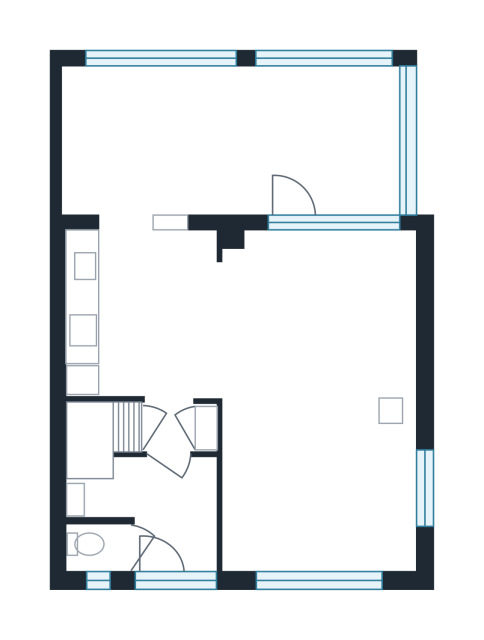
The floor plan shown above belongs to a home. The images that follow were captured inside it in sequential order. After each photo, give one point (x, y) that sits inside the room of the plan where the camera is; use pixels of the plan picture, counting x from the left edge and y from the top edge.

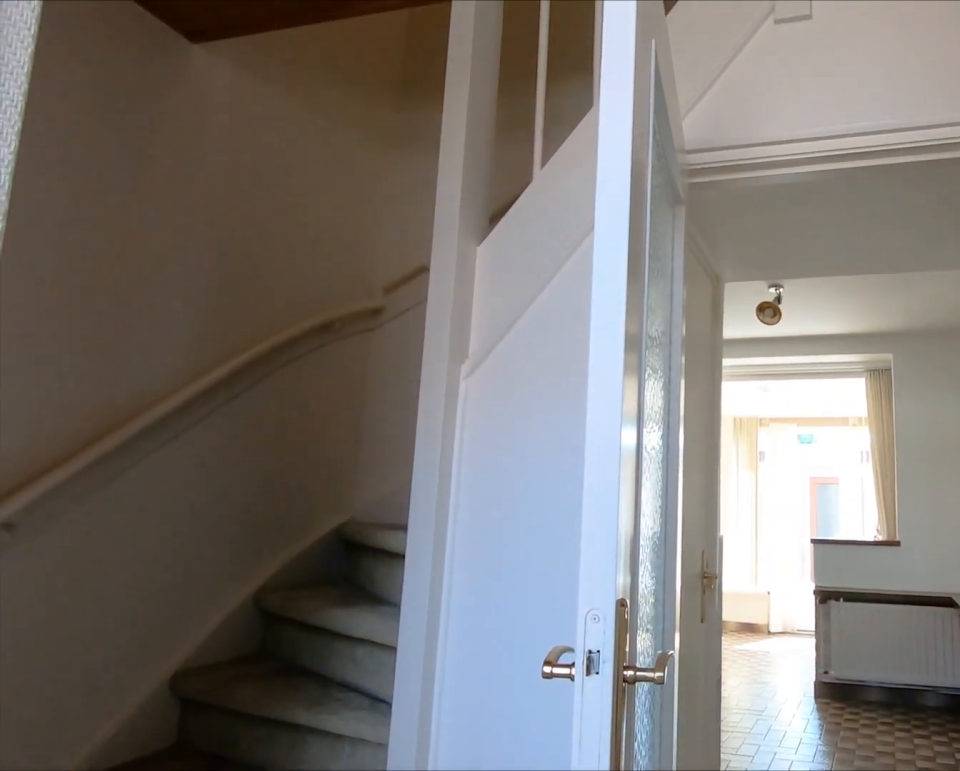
(163, 510)
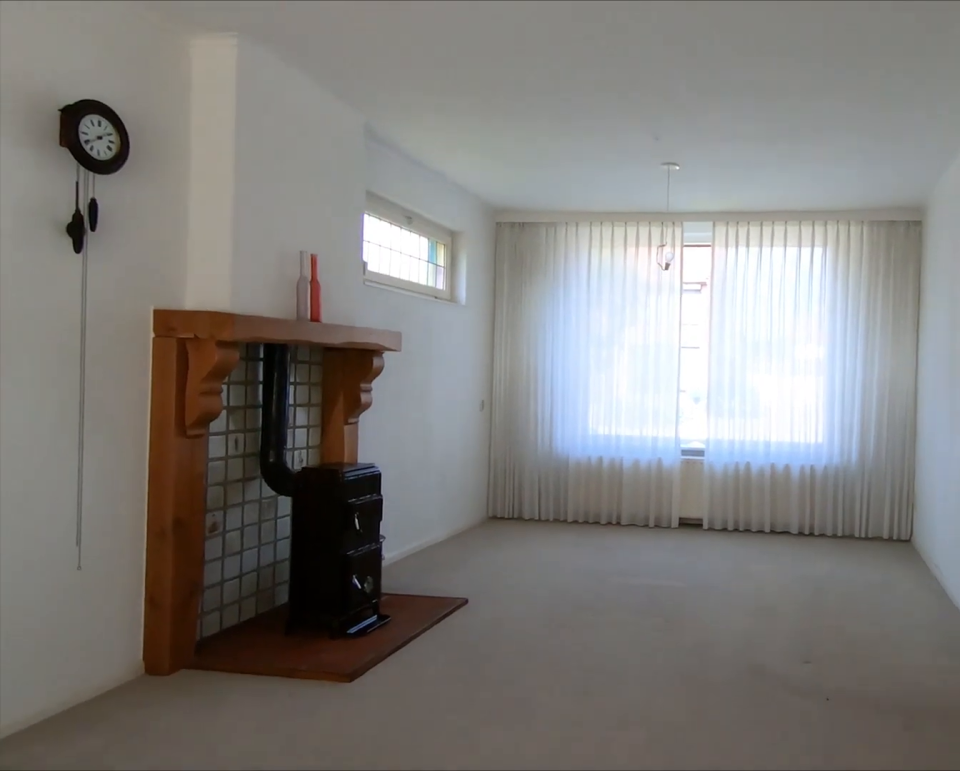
(317, 401)
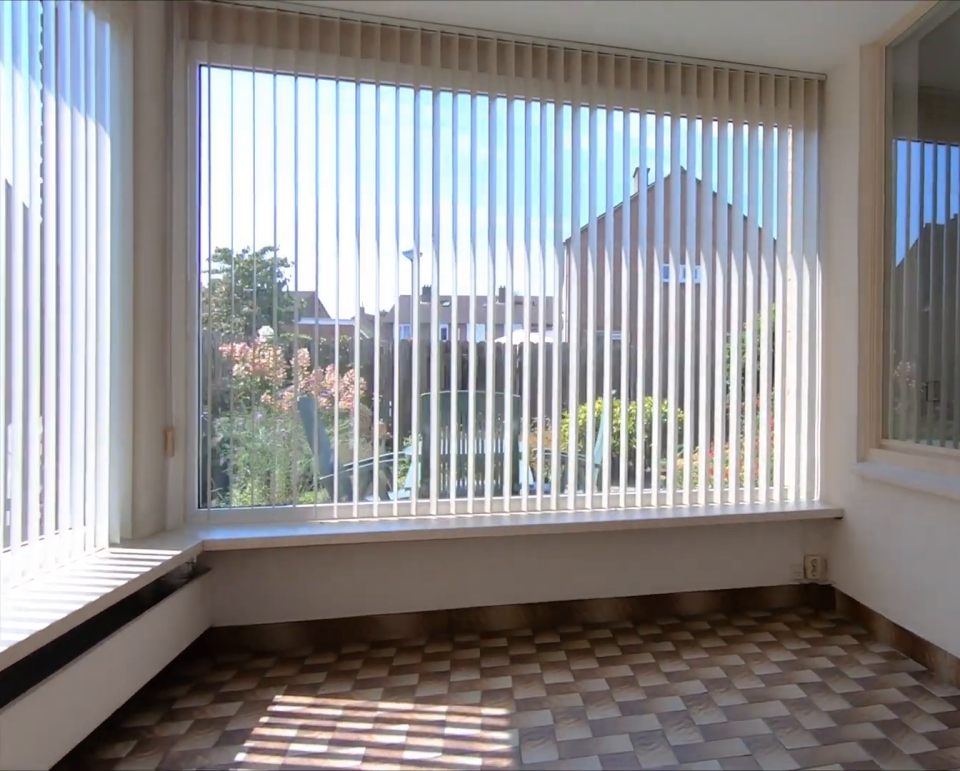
(229, 140)
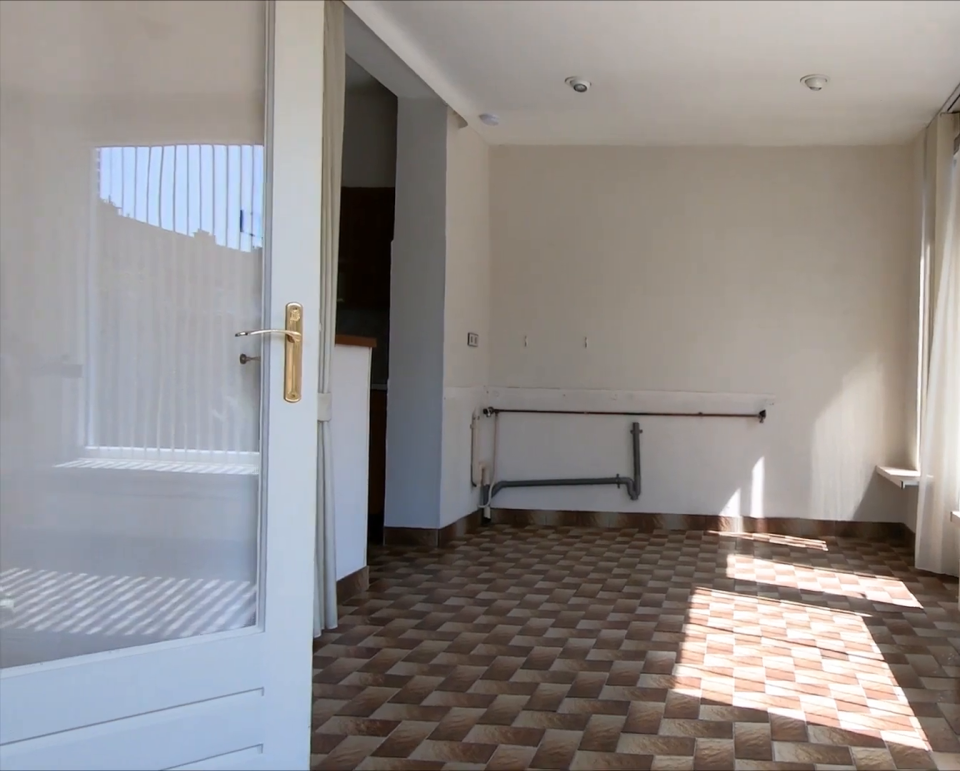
(229, 140)
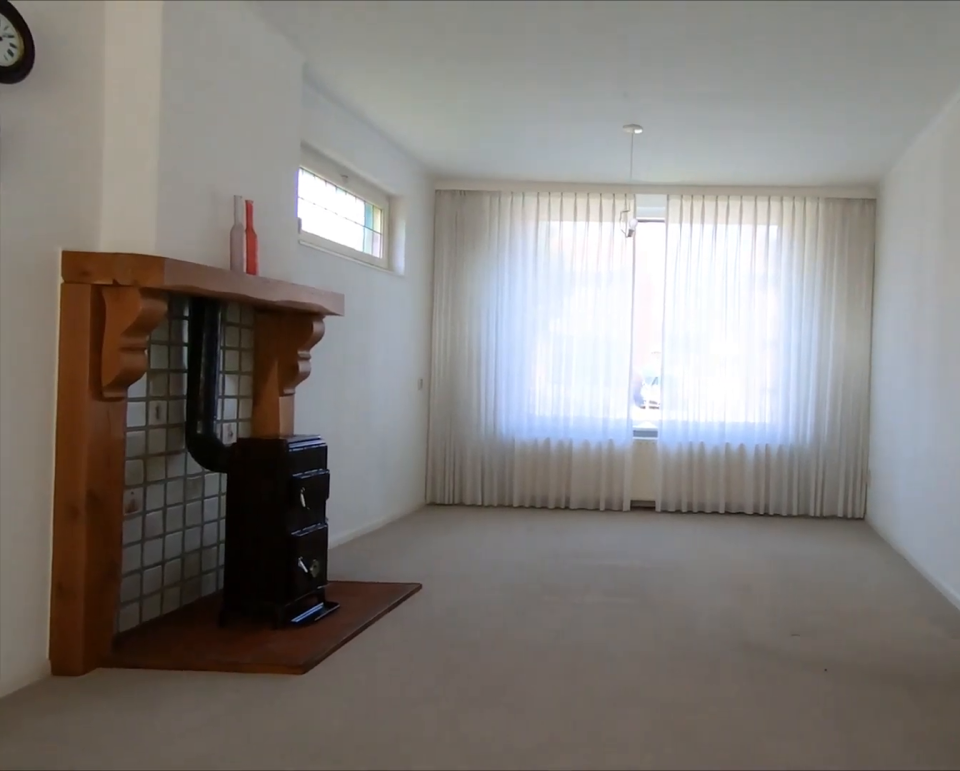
(317, 401)
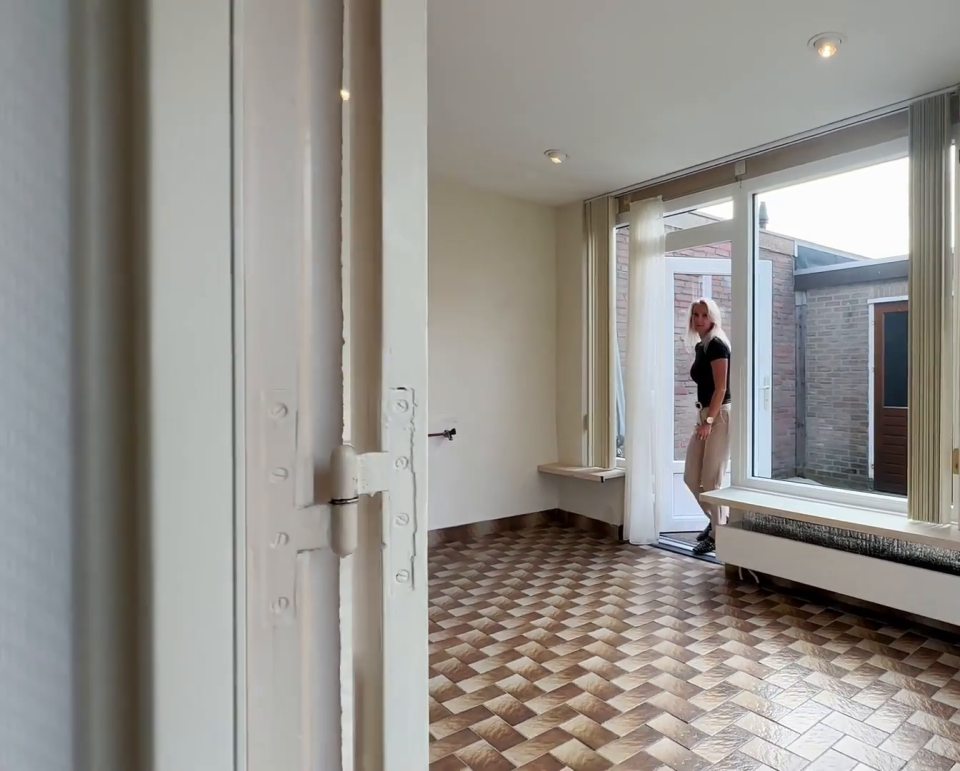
(229, 141)
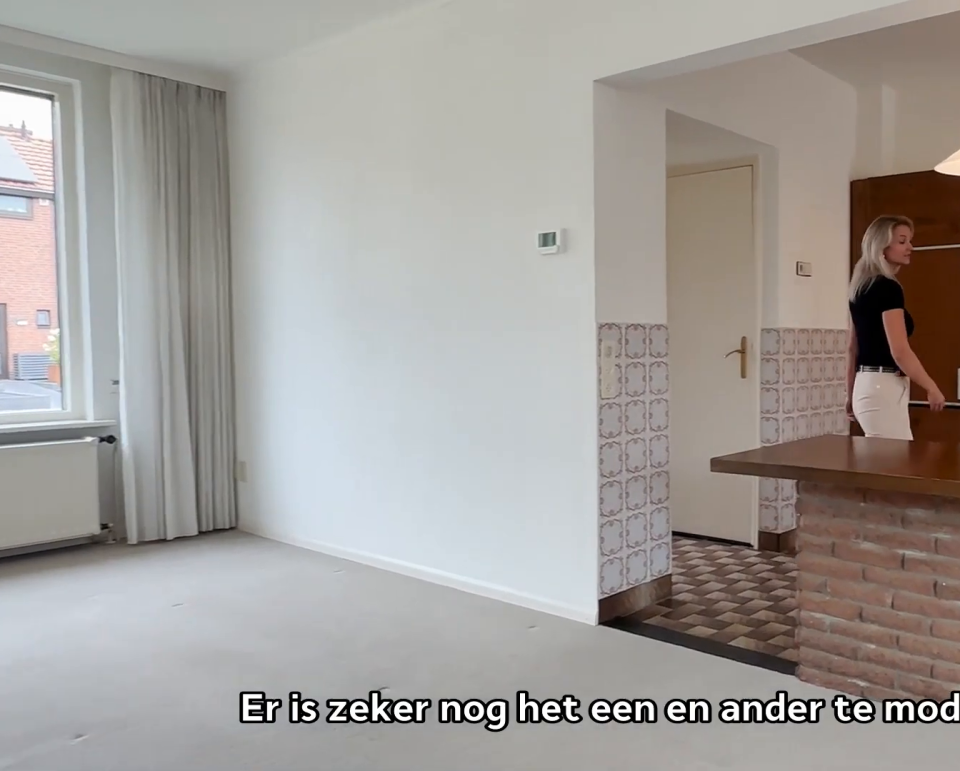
(159, 326)
